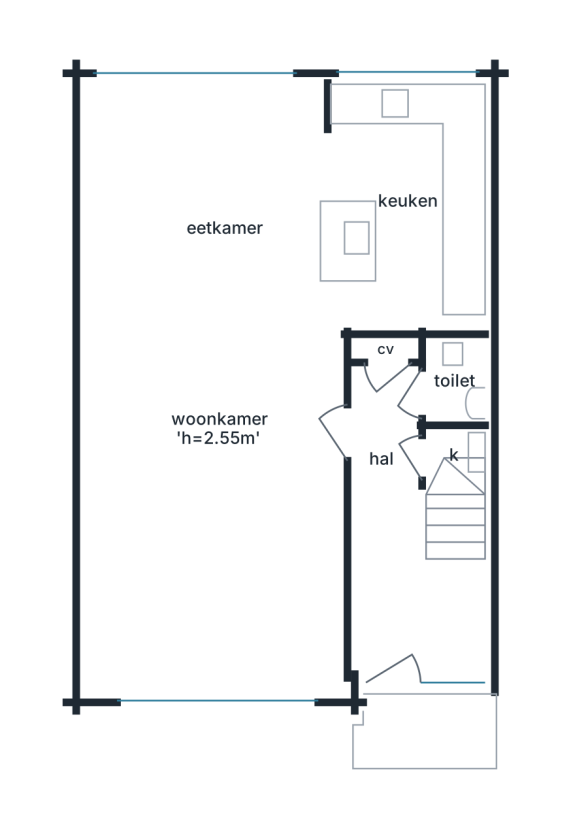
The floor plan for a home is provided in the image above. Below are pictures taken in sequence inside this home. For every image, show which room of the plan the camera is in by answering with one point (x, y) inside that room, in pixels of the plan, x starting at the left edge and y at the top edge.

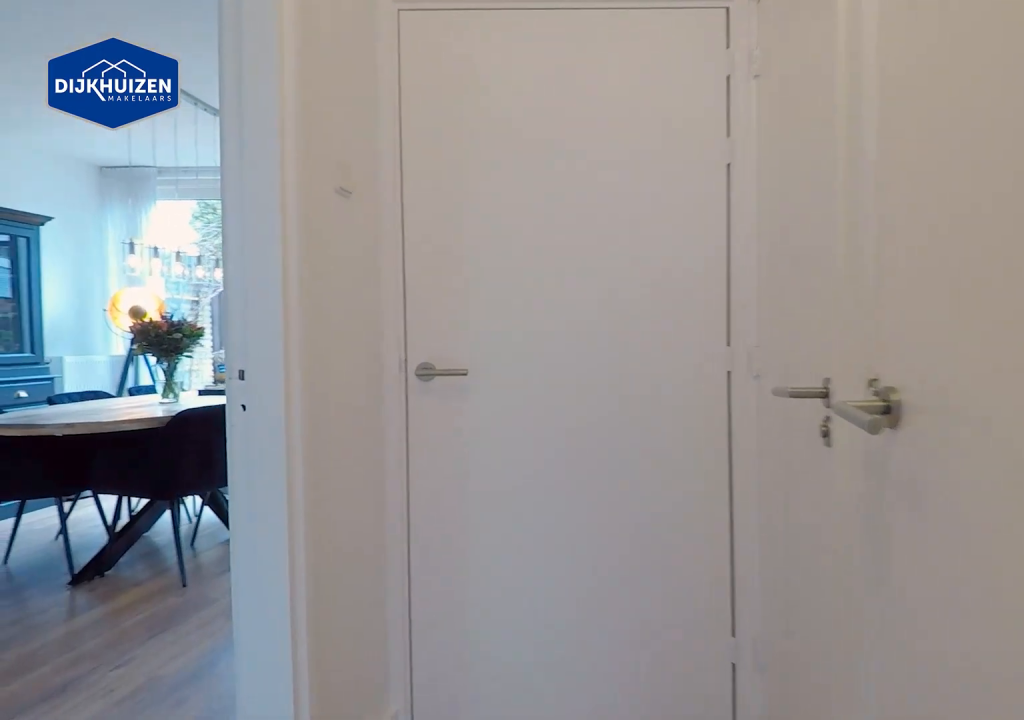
(402, 547)
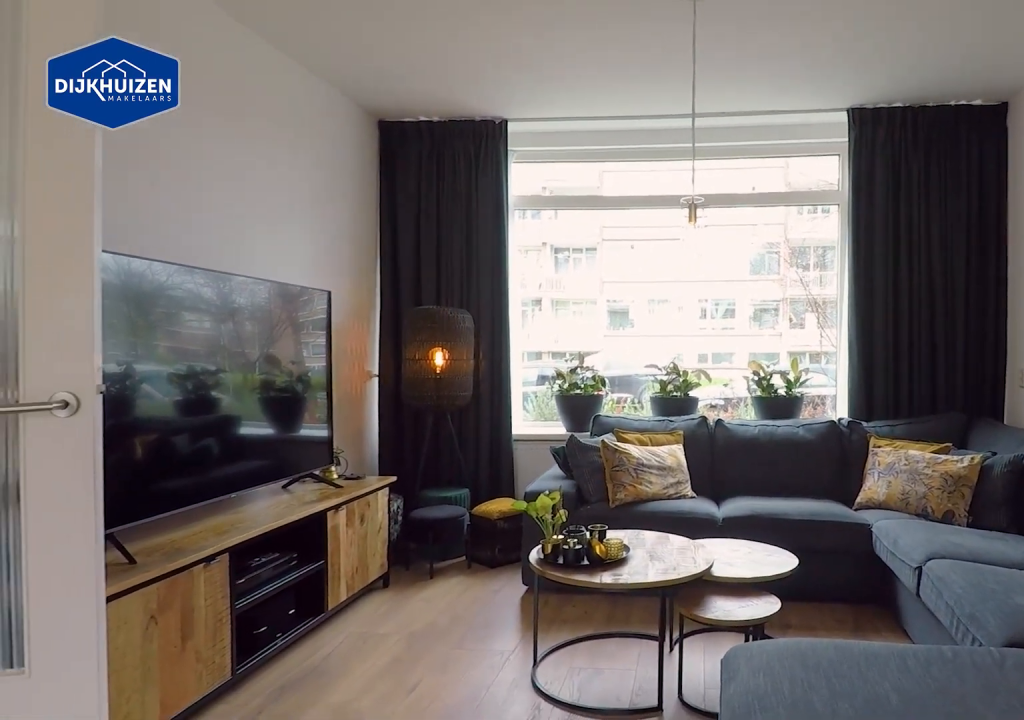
(204, 417)
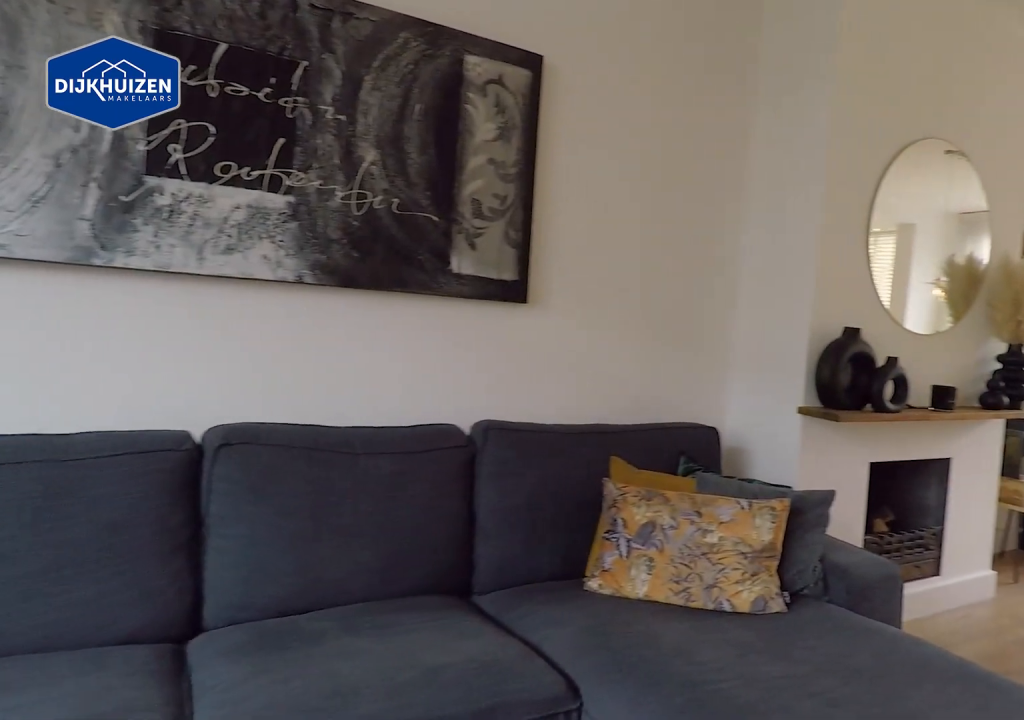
(204, 417)
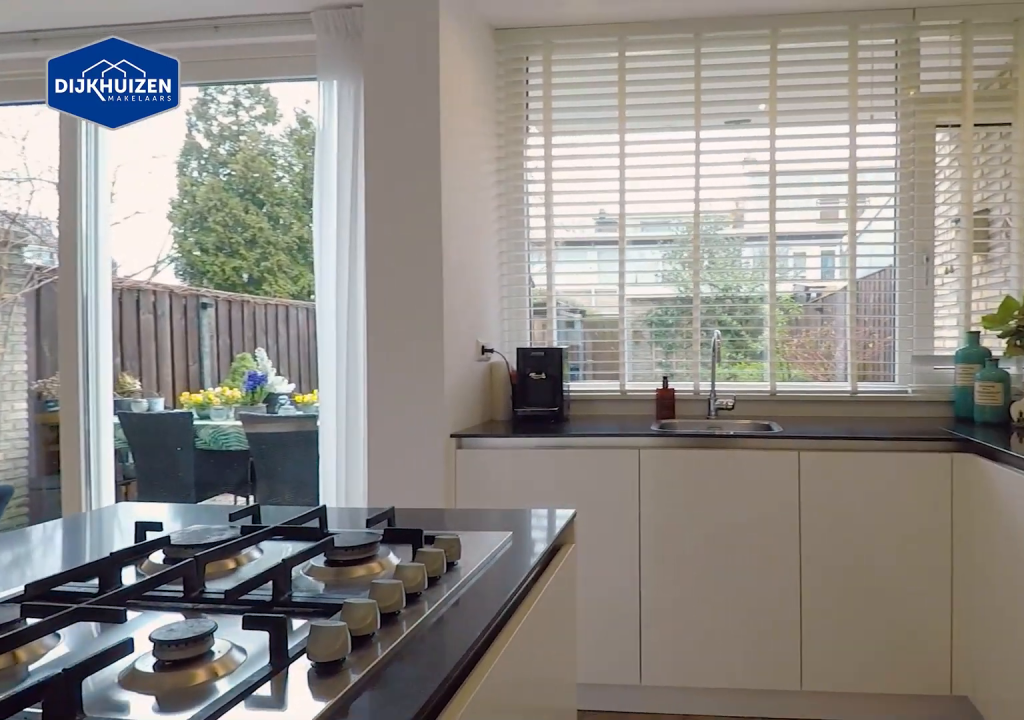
(402, 206)
